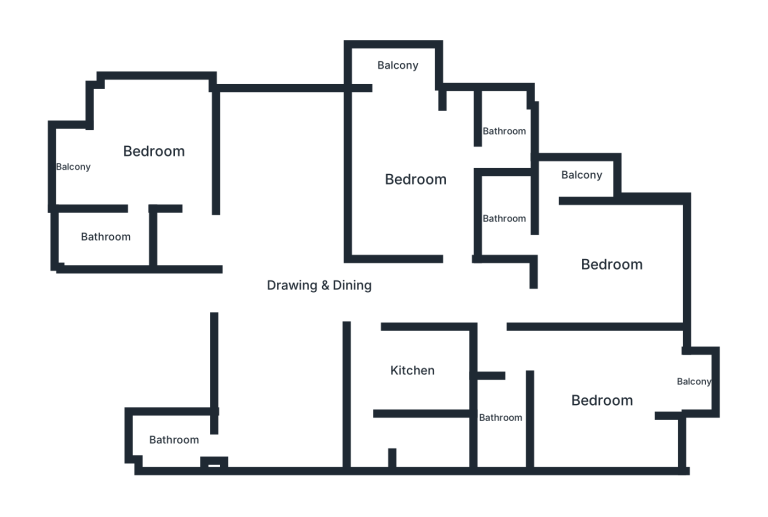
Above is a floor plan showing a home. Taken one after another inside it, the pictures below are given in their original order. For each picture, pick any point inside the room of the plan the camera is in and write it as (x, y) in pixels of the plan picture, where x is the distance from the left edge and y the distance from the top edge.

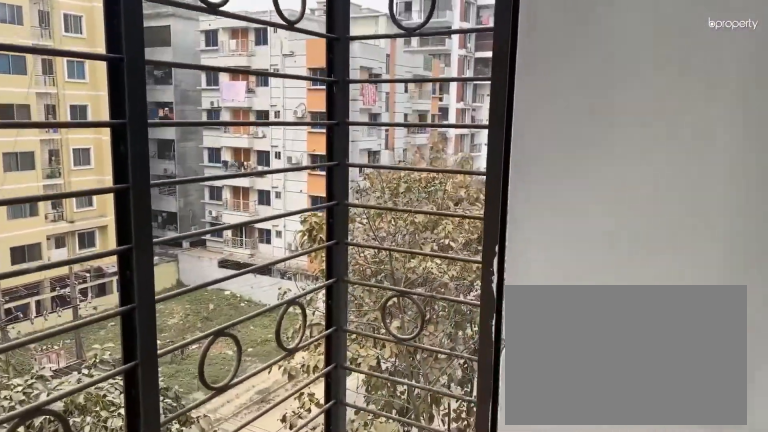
(582, 176)
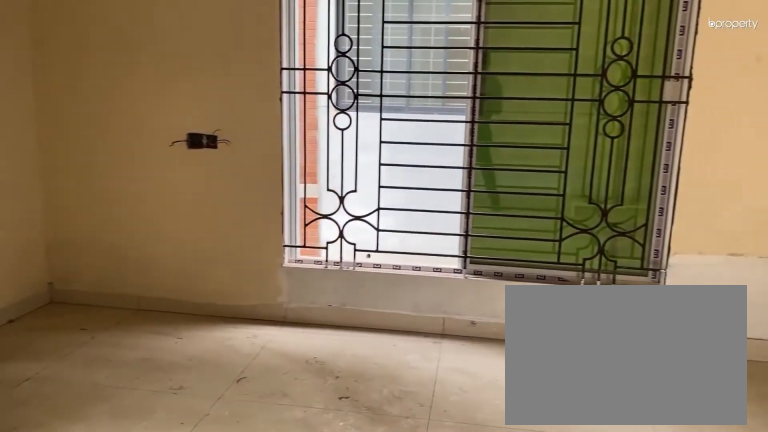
(602, 400)
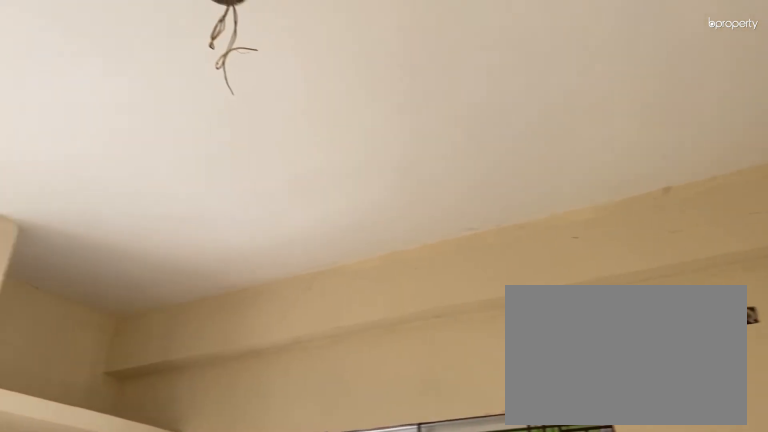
(602, 400)
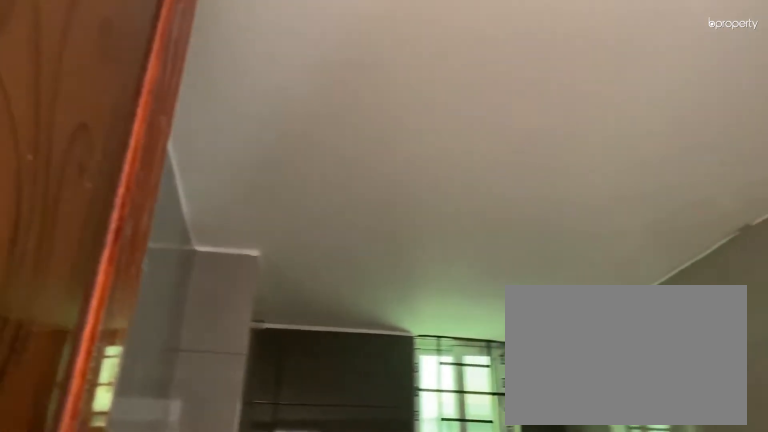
(500, 416)
